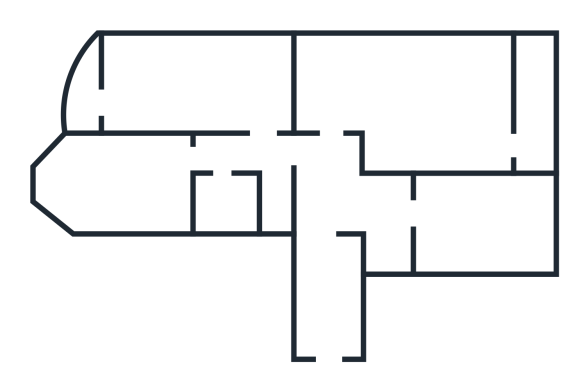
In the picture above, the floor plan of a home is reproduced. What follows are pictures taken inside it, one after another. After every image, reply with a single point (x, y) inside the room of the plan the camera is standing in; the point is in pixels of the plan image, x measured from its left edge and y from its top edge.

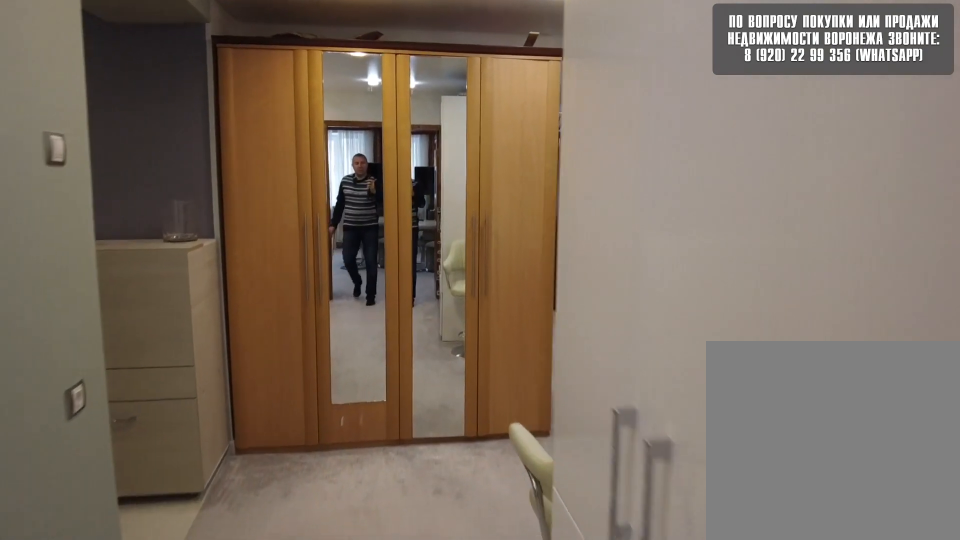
(397, 224)
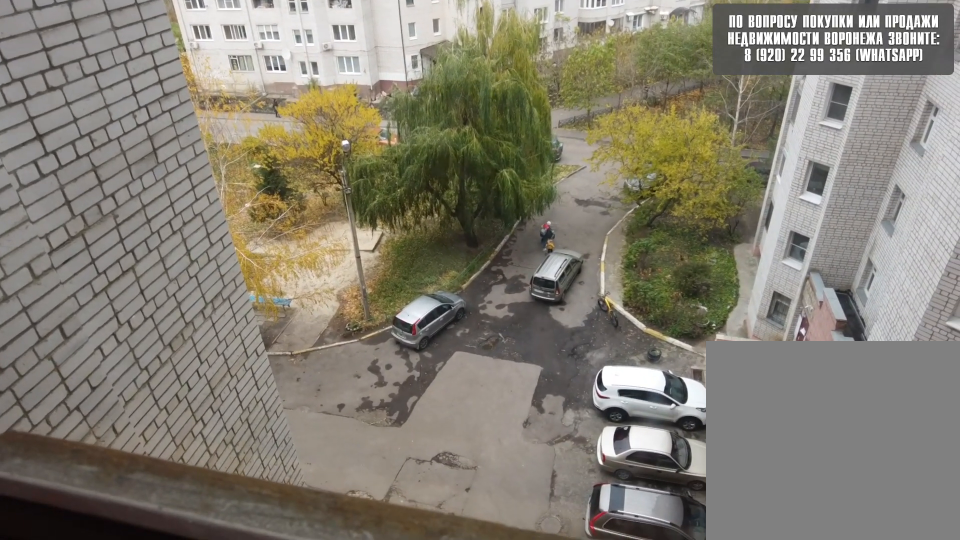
(546, 140)
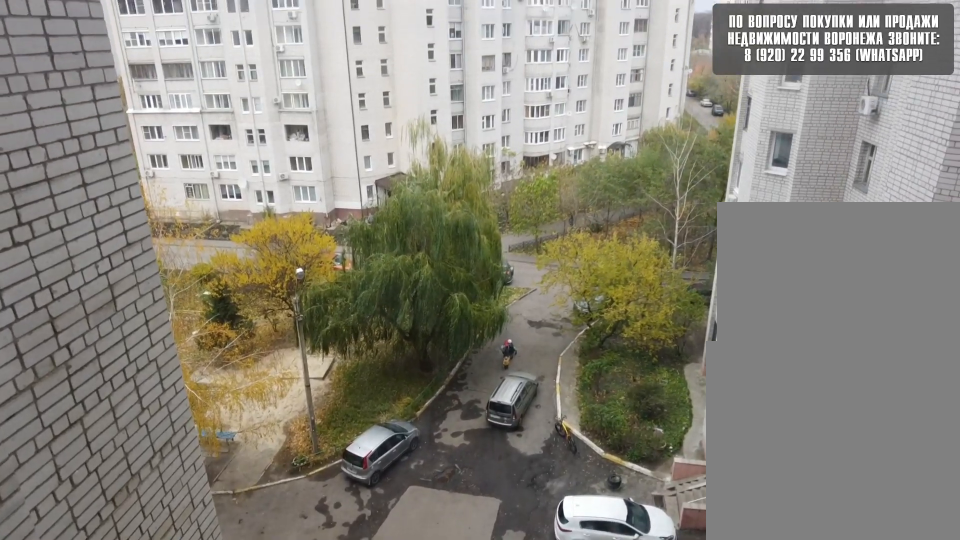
(546, 140)
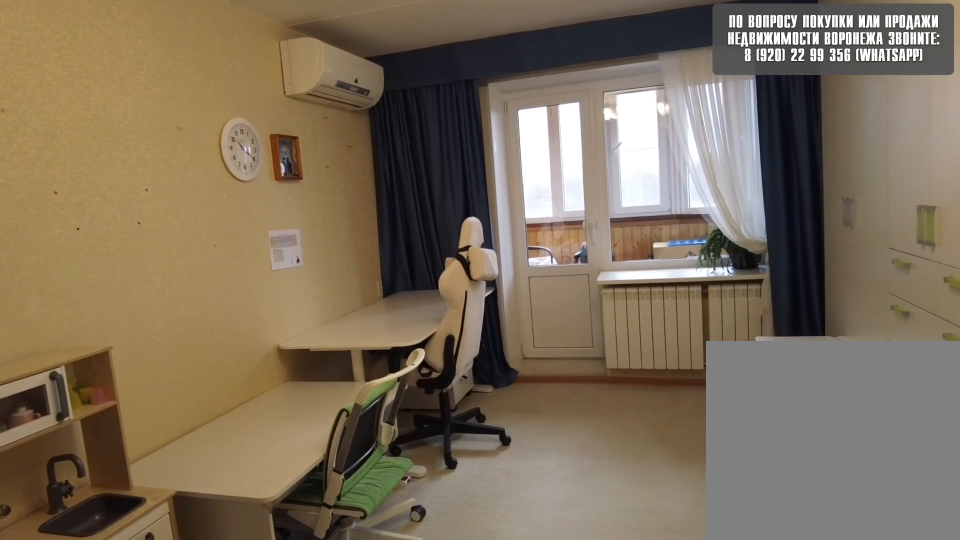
(236, 91)
